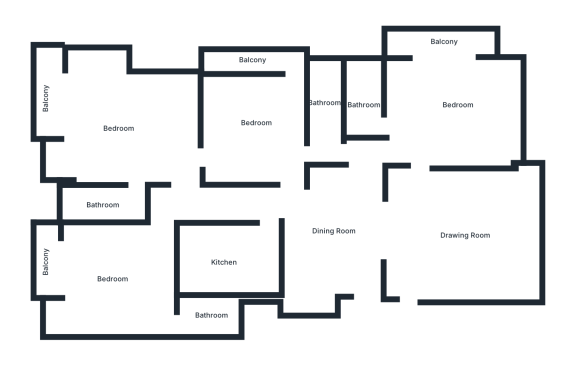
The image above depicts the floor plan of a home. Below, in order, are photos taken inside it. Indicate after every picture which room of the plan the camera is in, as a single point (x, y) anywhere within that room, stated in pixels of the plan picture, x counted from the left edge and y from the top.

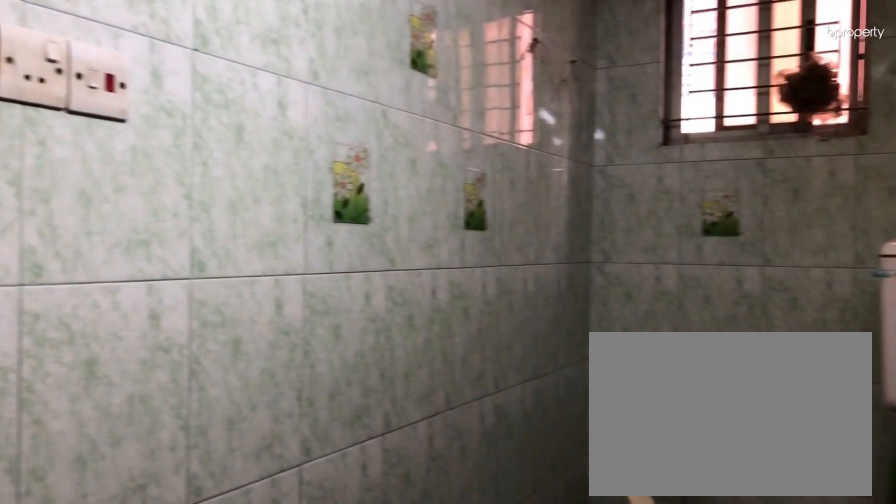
(325, 113)
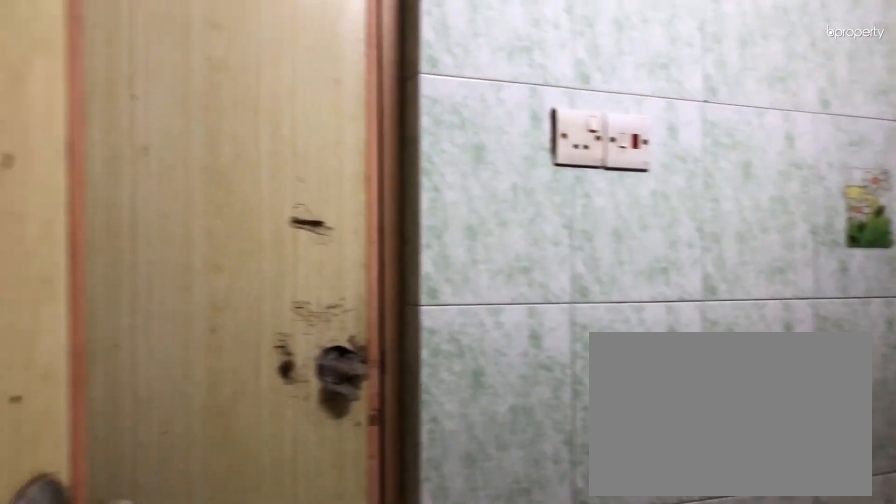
(325, 113)
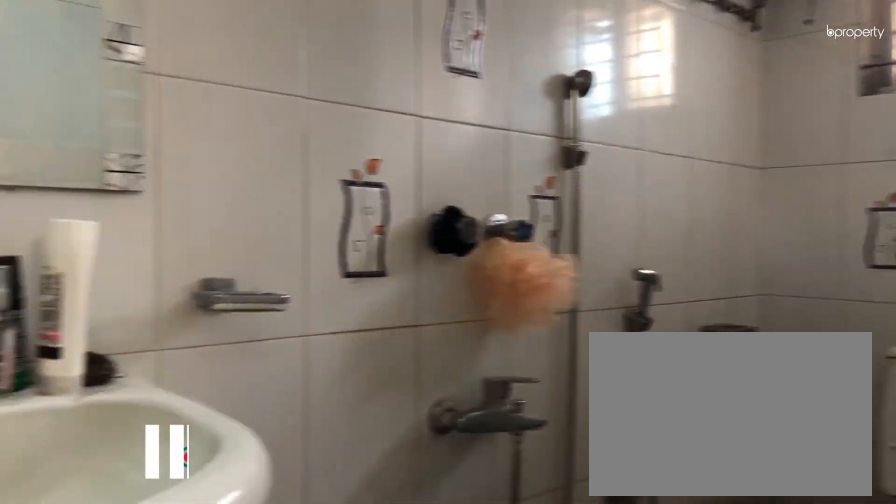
(104, 204)
